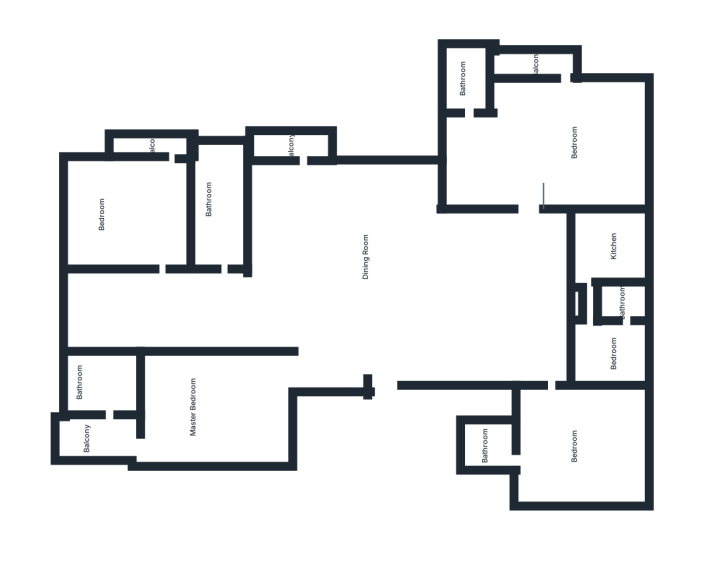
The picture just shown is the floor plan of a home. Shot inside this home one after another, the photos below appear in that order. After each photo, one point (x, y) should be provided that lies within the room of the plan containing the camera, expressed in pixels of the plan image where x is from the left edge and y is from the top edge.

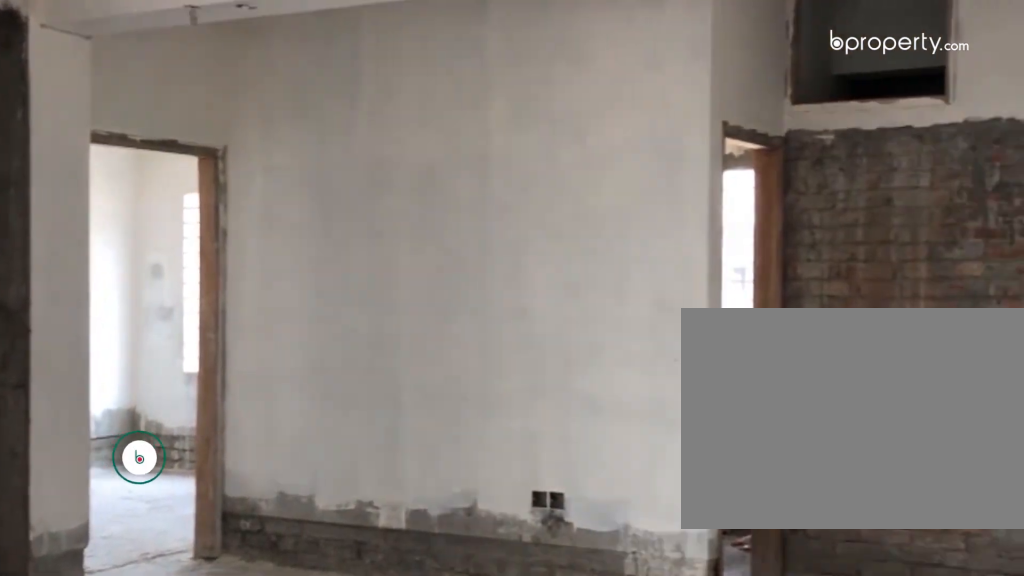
(394, 314)
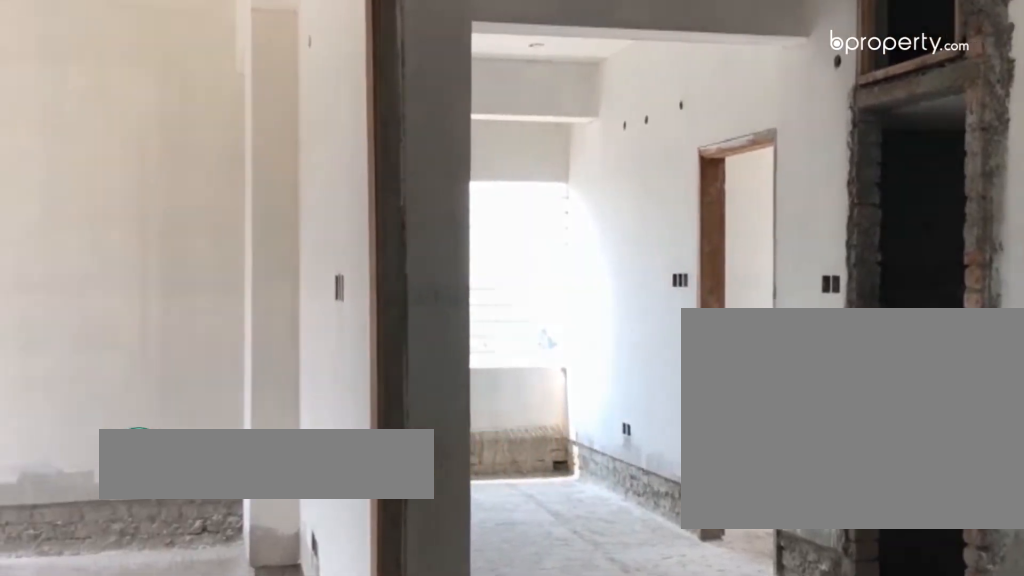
(394, 314)
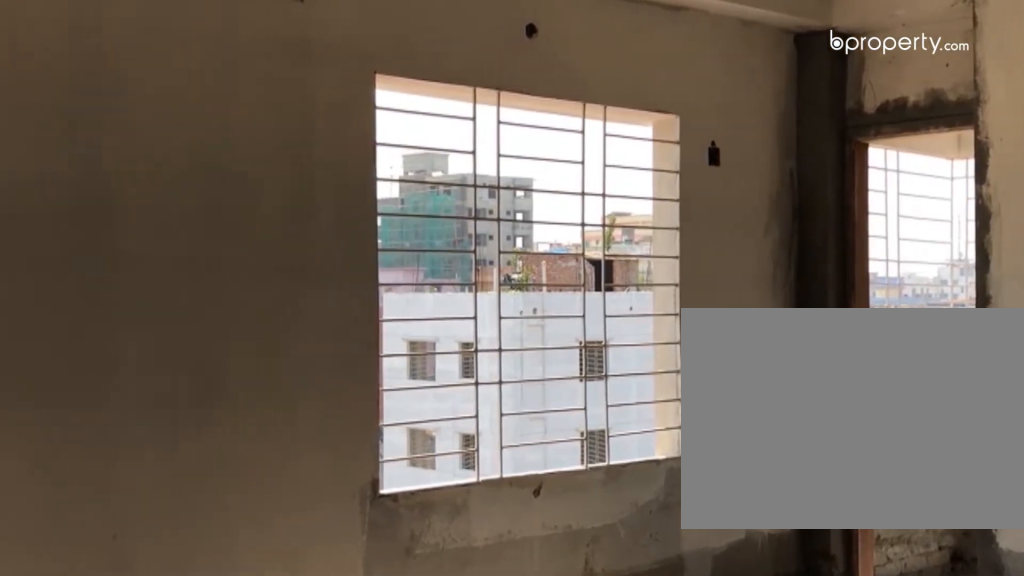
(199, 407)
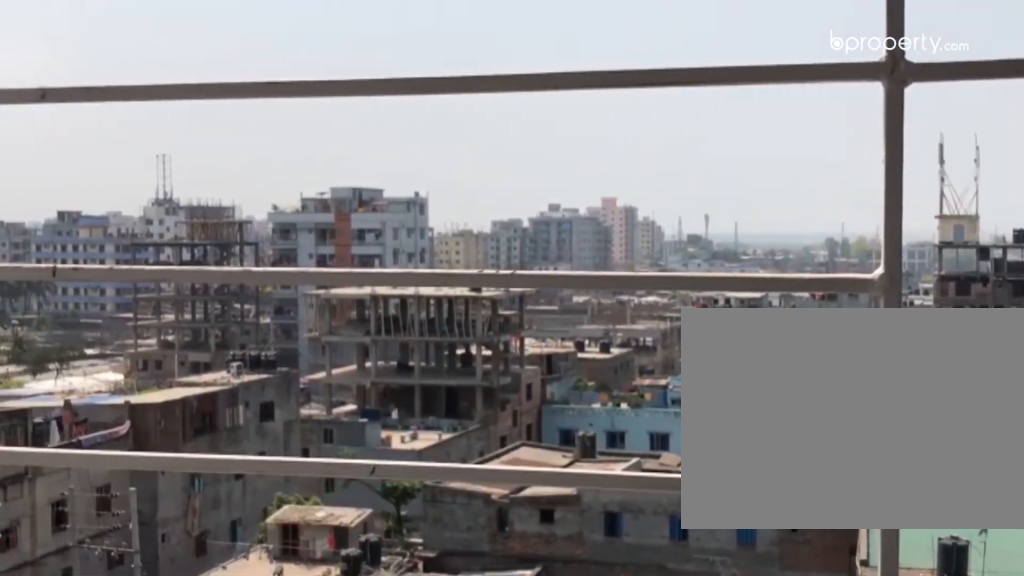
(93, 437)
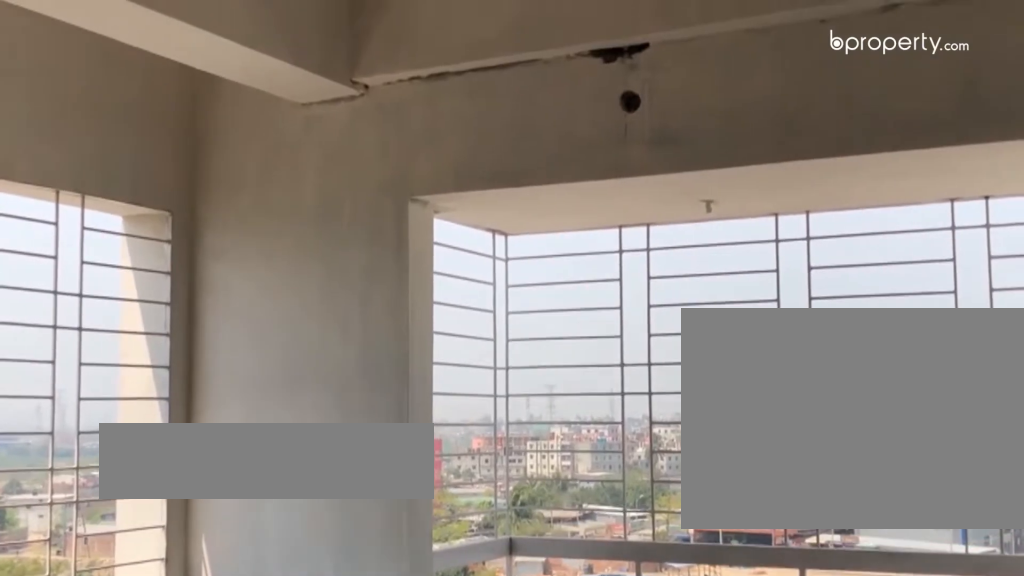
(129, 196)
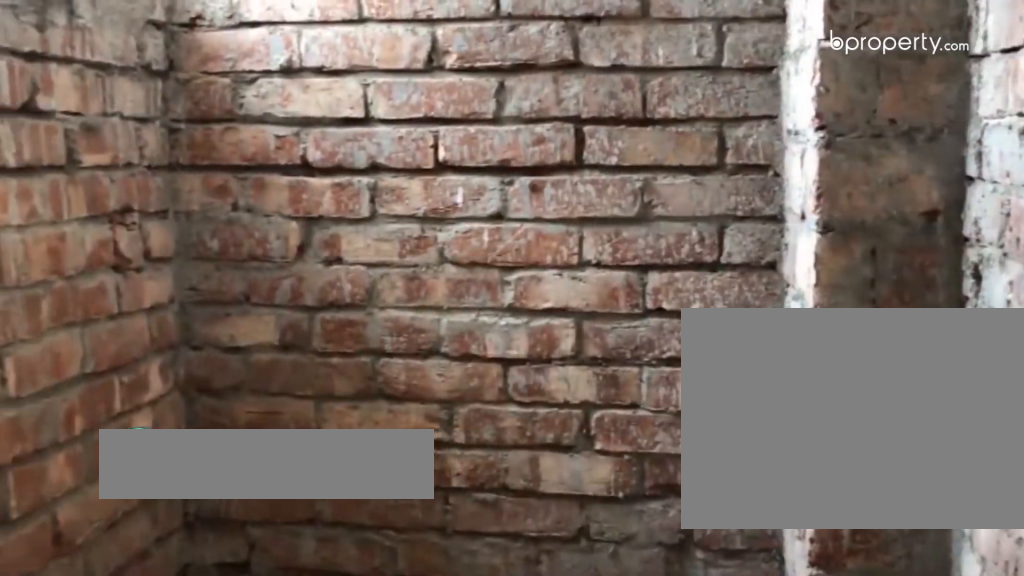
(467, 75)
